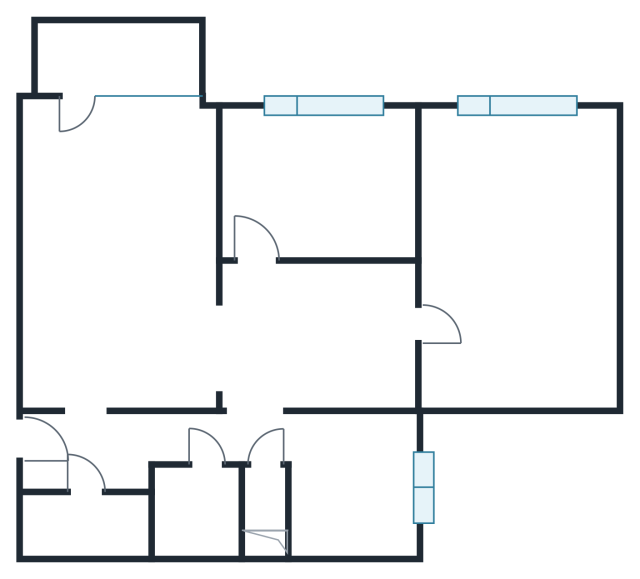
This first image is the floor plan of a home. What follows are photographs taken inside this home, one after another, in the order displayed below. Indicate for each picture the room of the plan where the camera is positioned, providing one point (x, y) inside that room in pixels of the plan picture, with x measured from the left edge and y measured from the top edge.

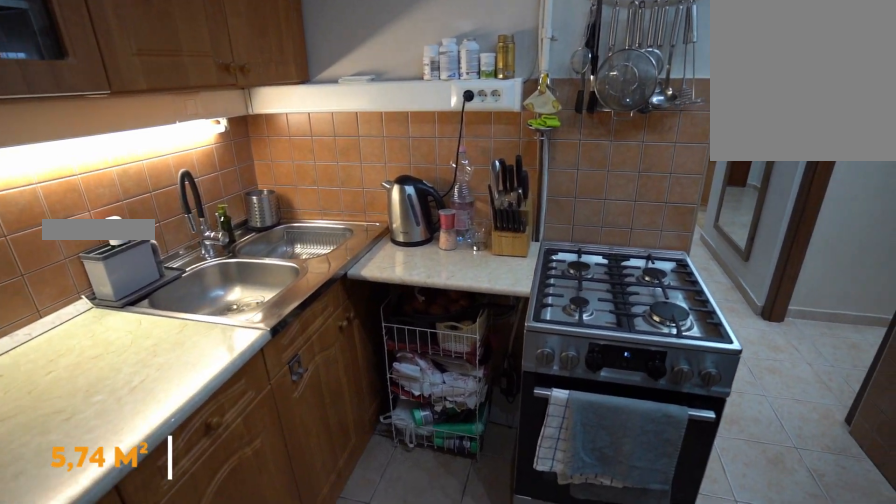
(350, 481)
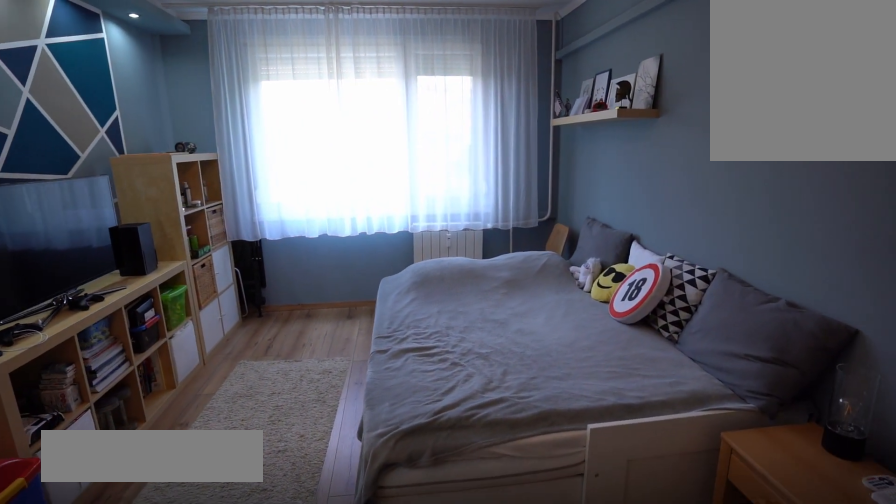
(525, 273)
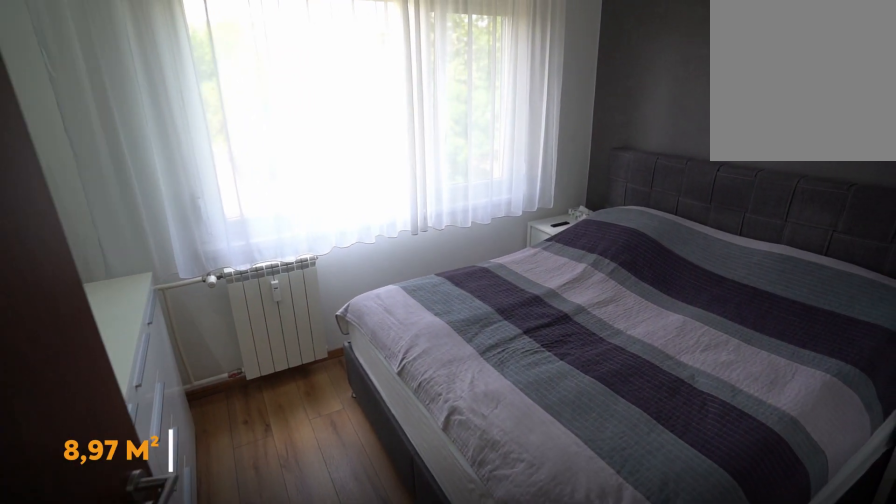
(329, 178)
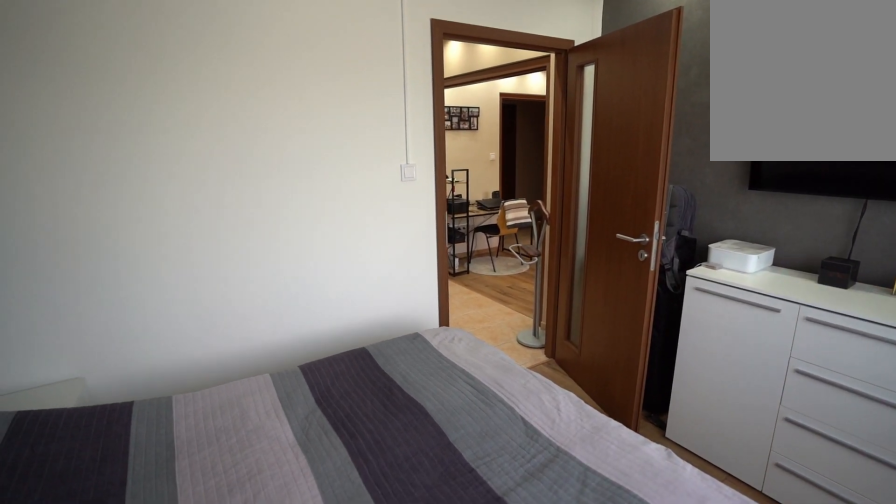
(329, 178)
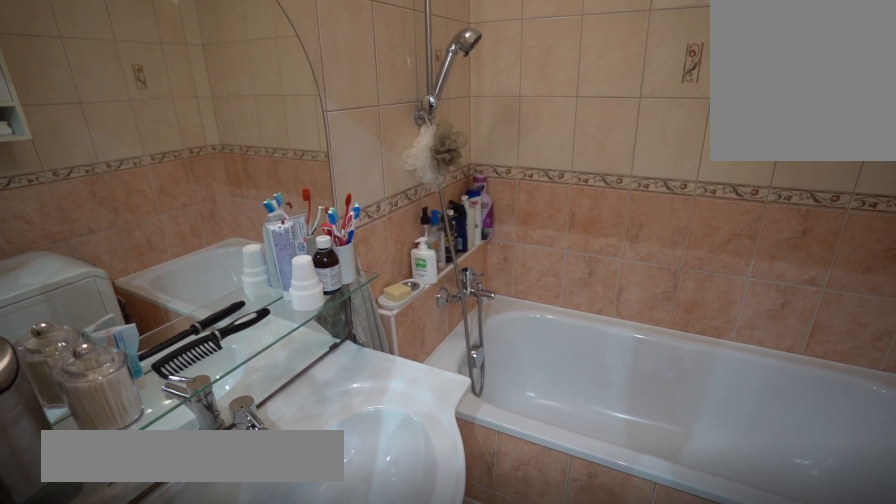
(184, 502)
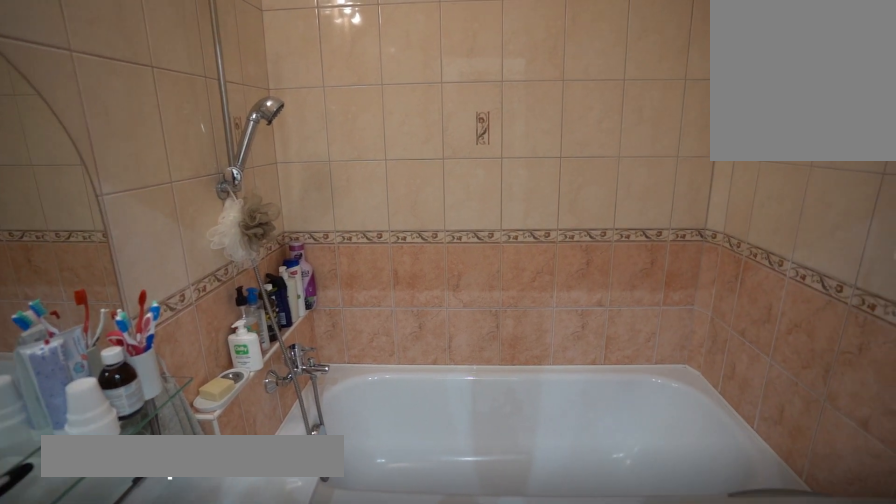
(184, 502)
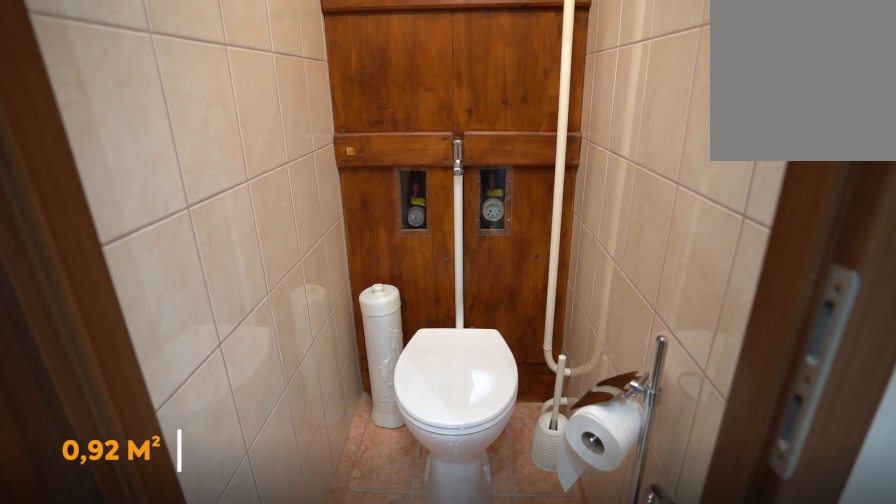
(264, 502)
